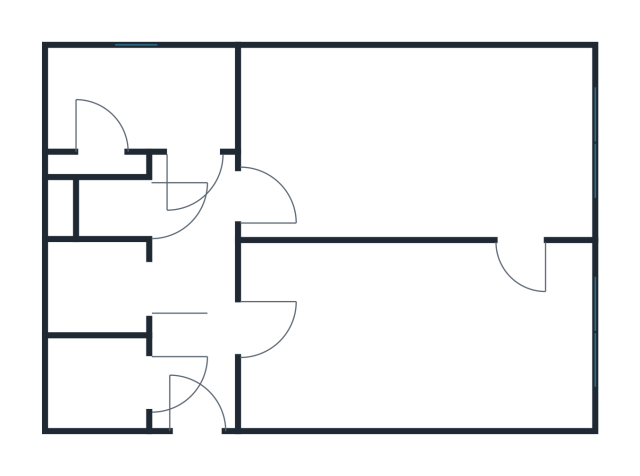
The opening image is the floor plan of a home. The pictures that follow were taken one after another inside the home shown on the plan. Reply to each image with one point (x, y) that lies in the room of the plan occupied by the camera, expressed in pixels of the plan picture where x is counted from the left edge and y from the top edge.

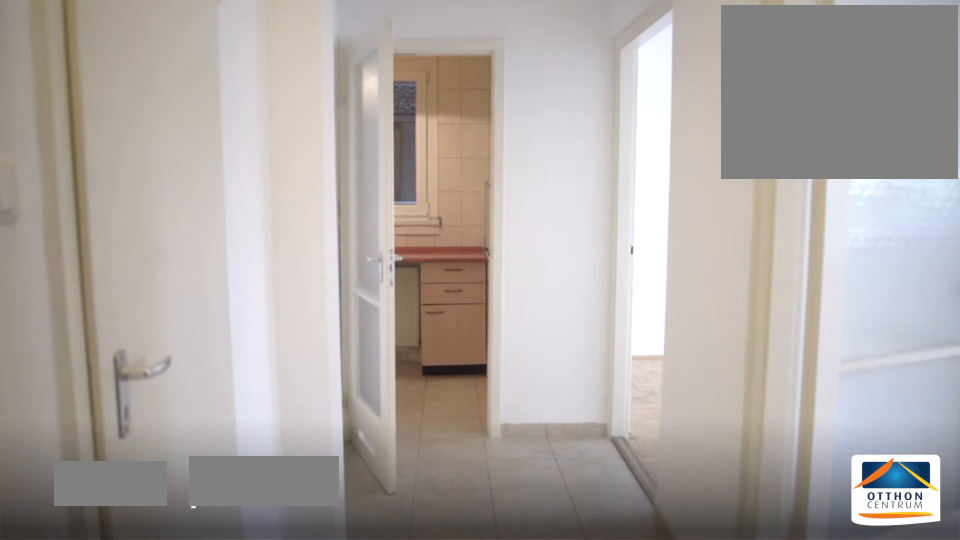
(197, 385)
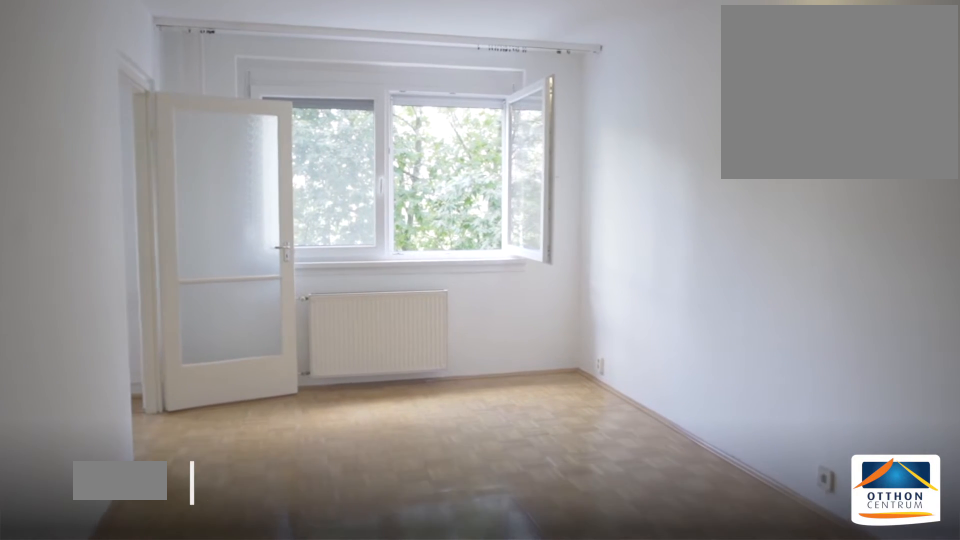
(404, 342)
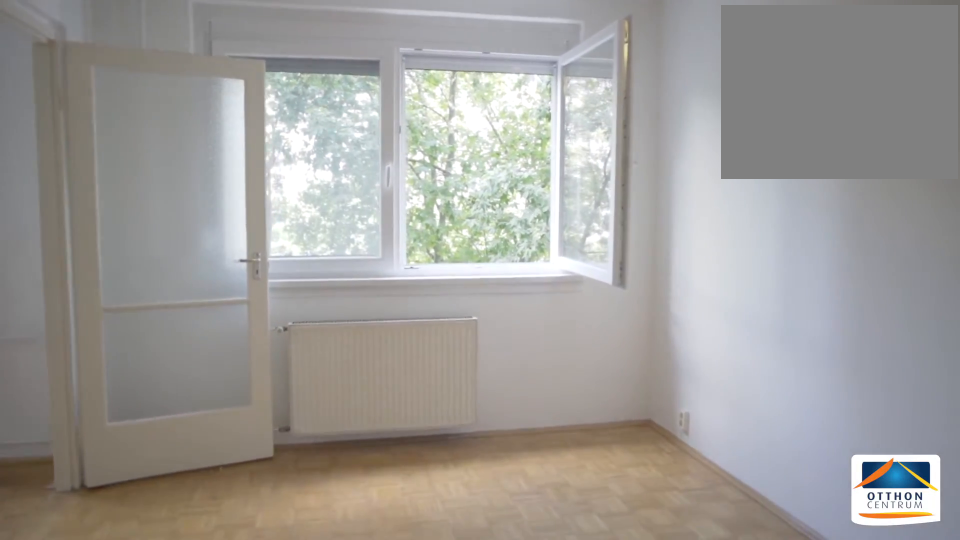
(403, 342)
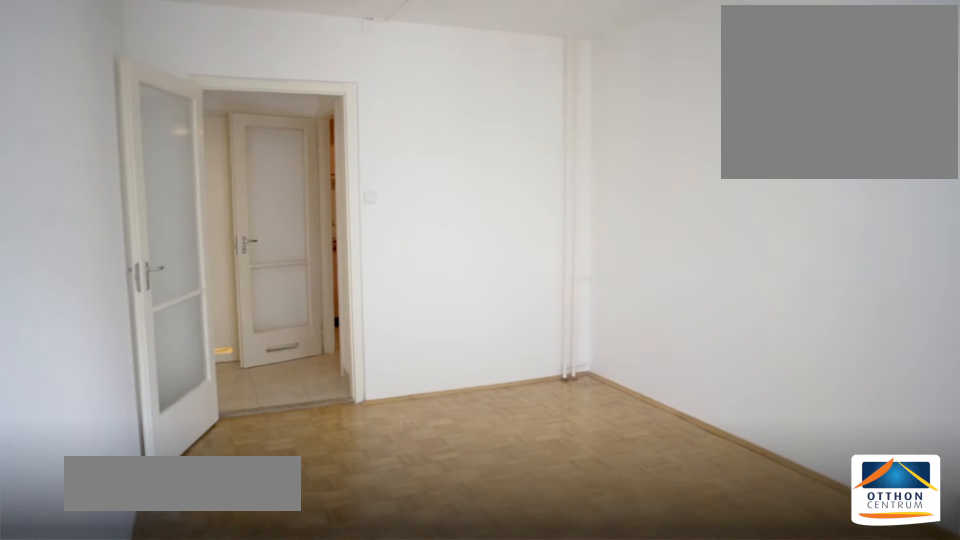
(429, 141)
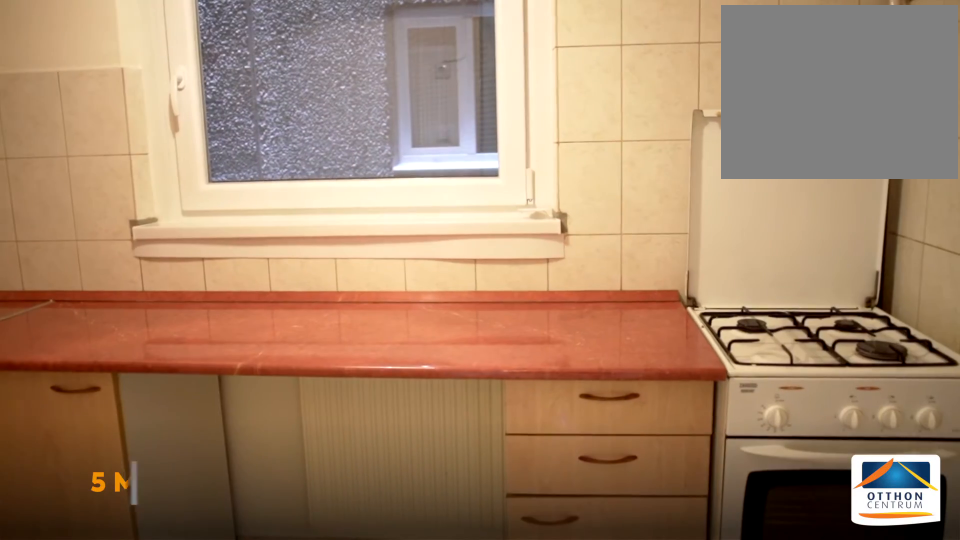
(153, 101)
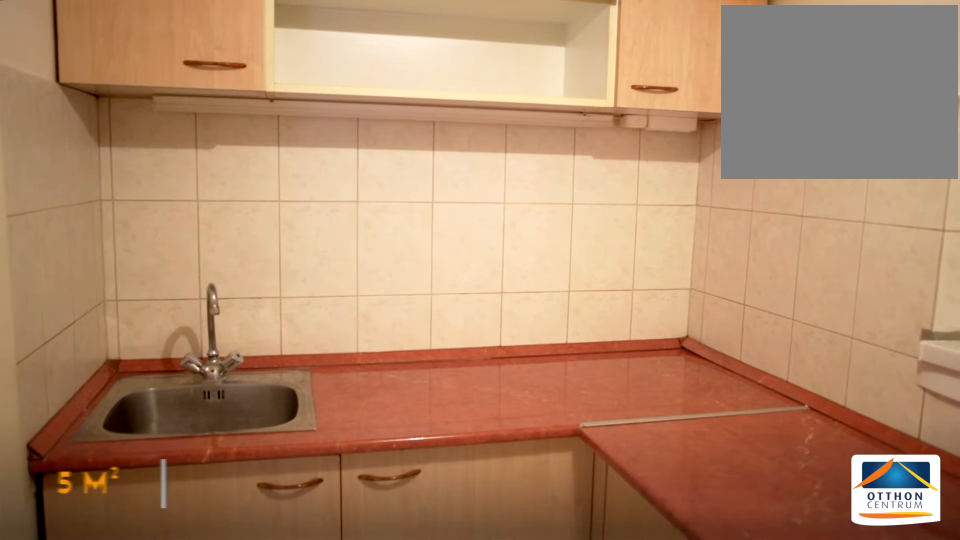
(153, 101)
